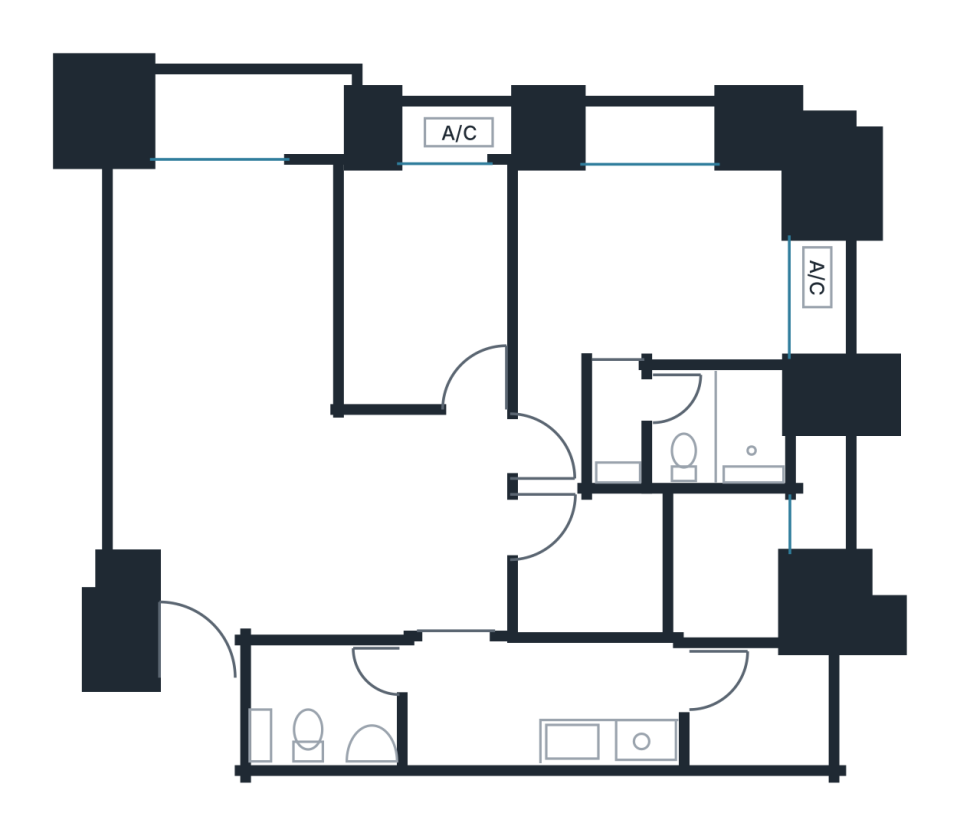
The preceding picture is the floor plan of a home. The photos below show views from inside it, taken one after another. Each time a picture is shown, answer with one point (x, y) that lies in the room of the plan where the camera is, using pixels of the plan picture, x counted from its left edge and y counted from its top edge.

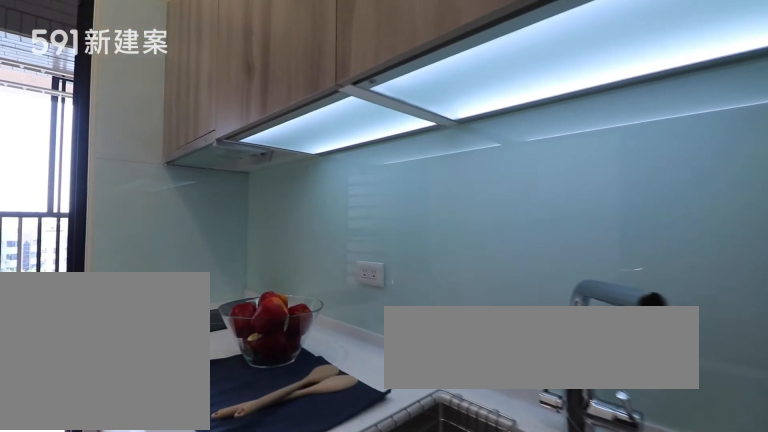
(545, 708)
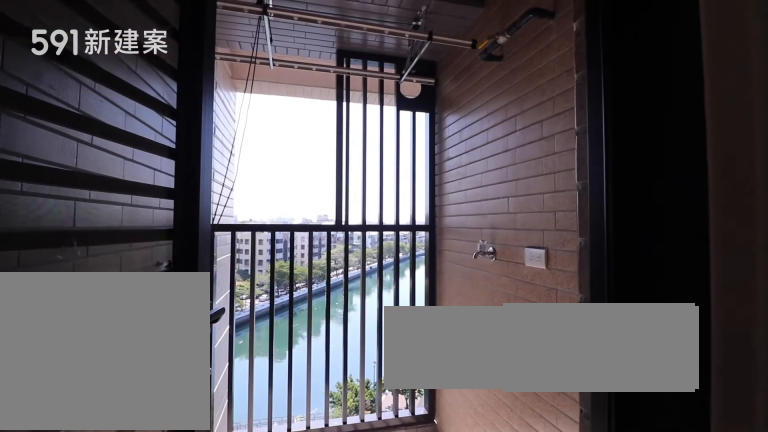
(755, 710)
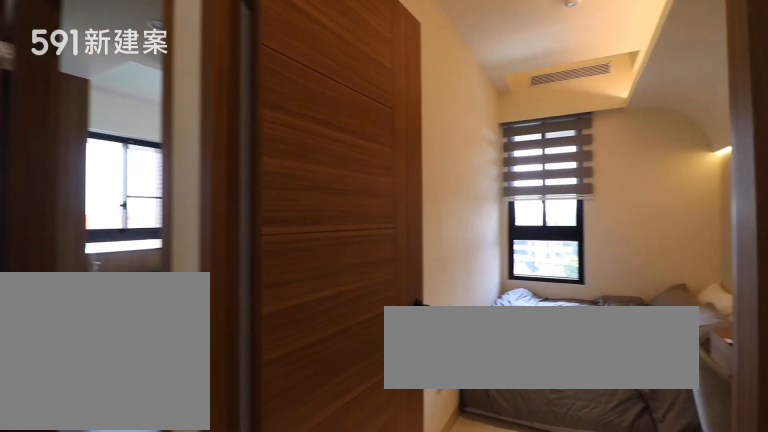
(655, 568)
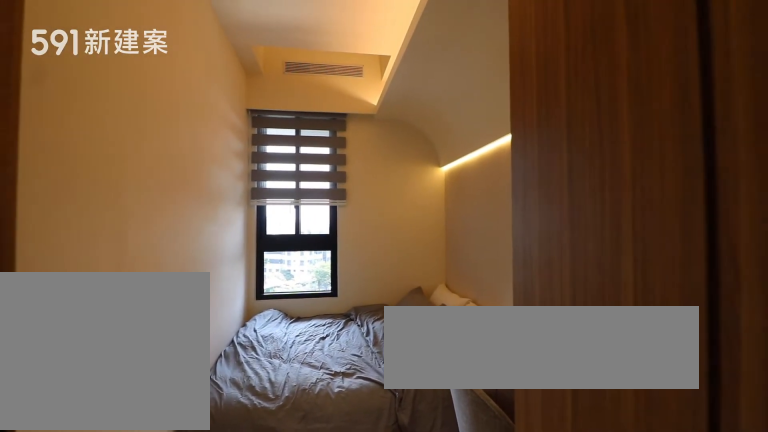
(655, 568)
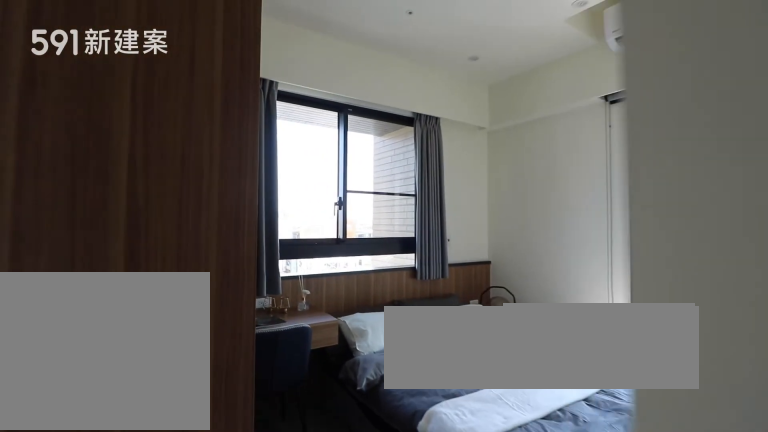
(654, 263)
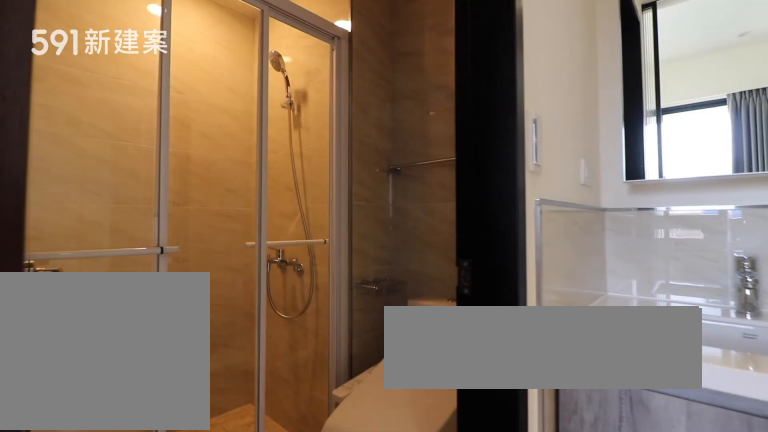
(695, 422)
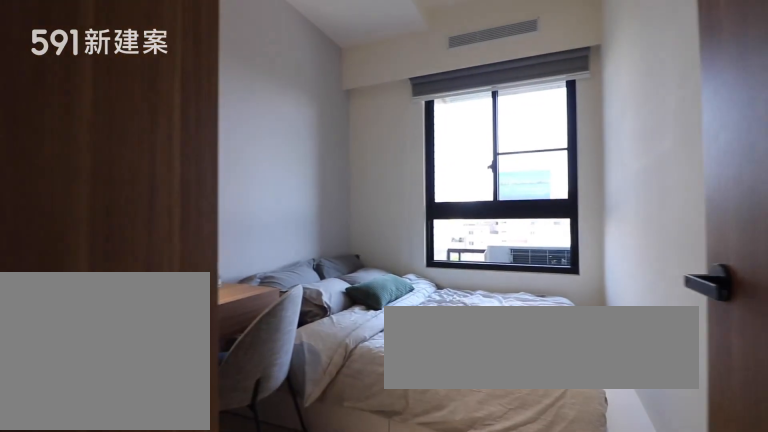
(424, 281)
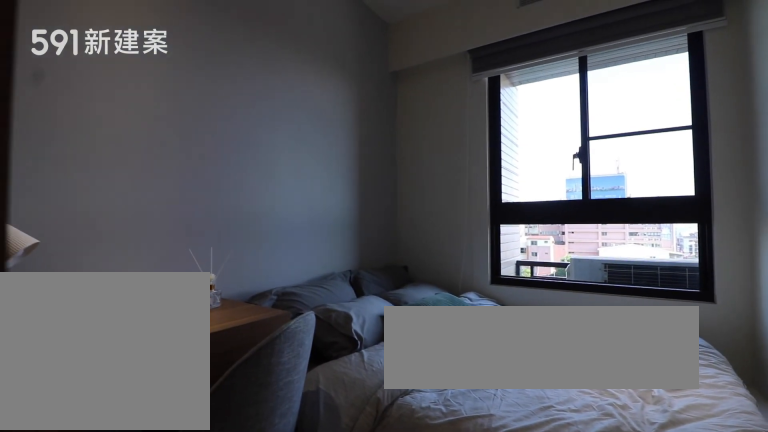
(424, 281)
